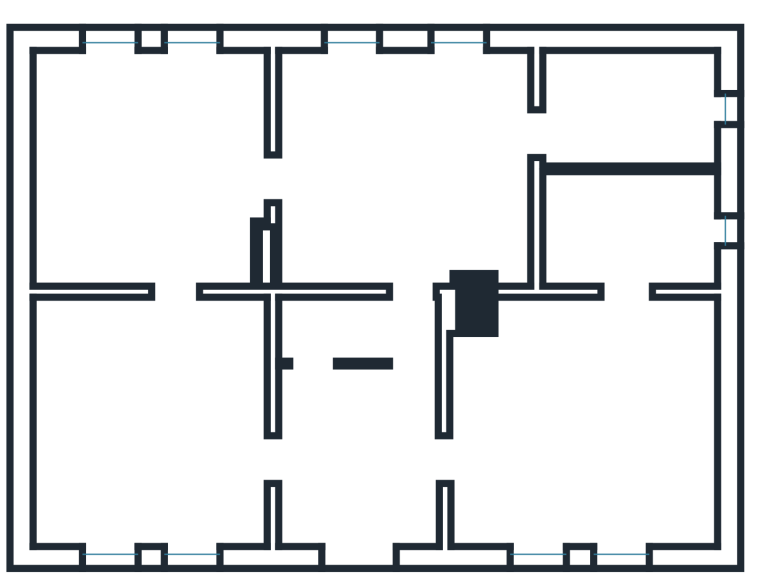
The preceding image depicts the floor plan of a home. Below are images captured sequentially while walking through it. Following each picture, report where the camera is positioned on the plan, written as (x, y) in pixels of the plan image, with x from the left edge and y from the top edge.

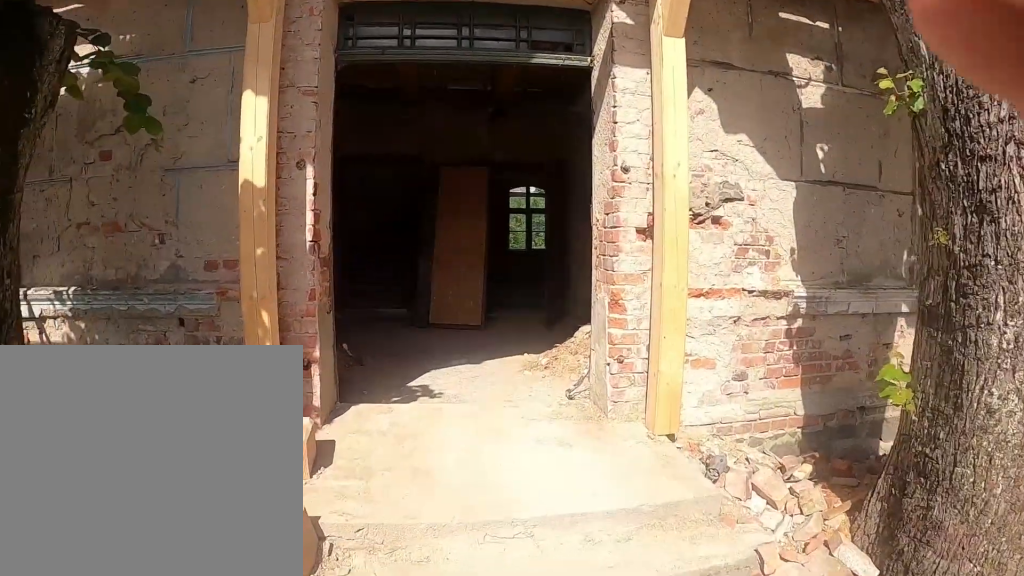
(362, 562)
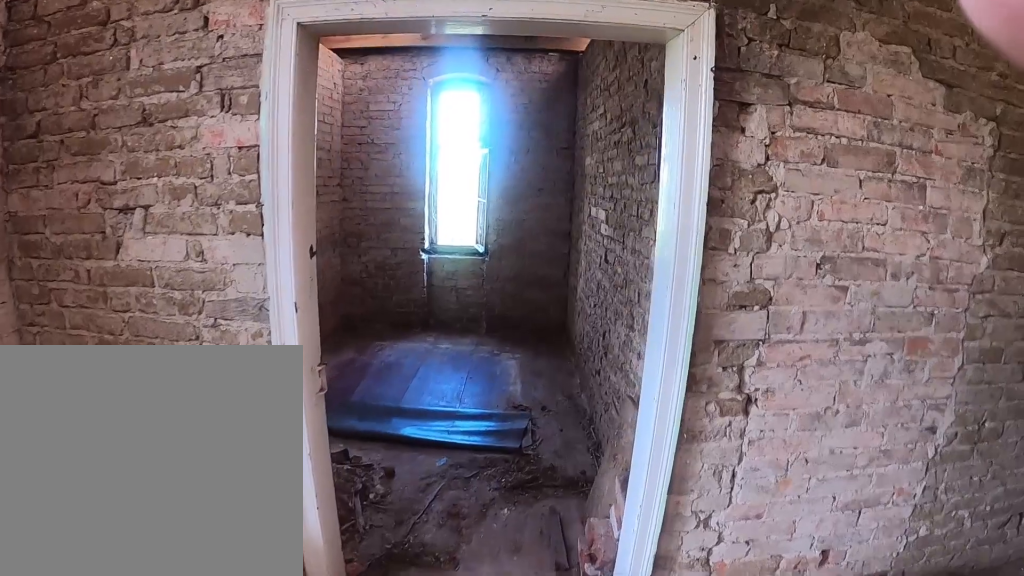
(483, 137)
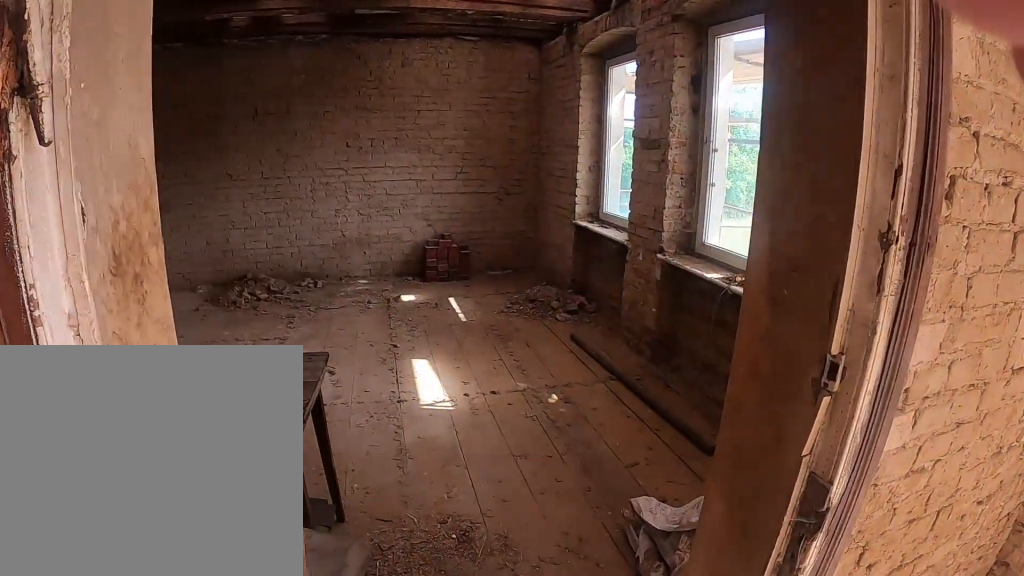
(405, 446)
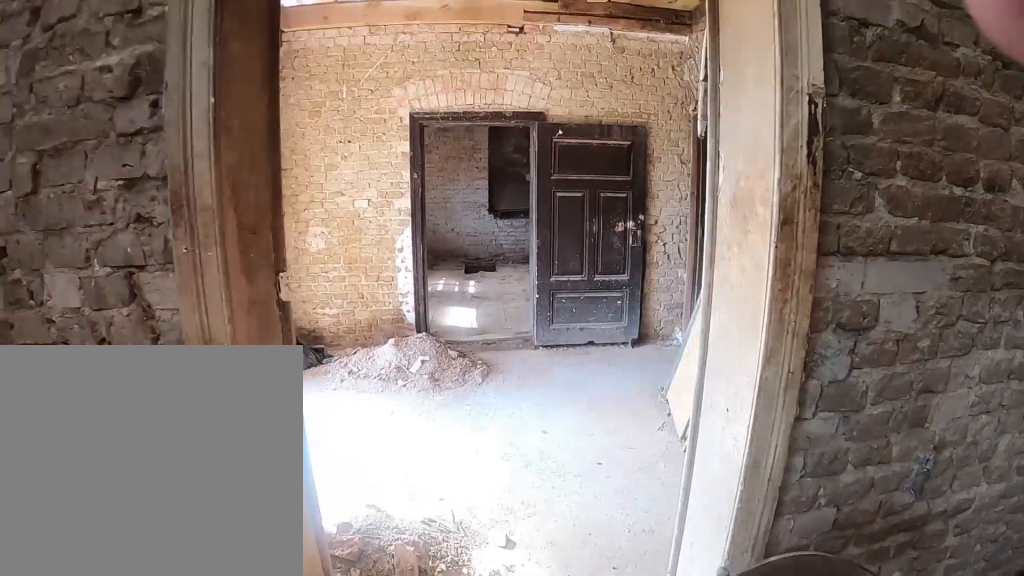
(487, 447)
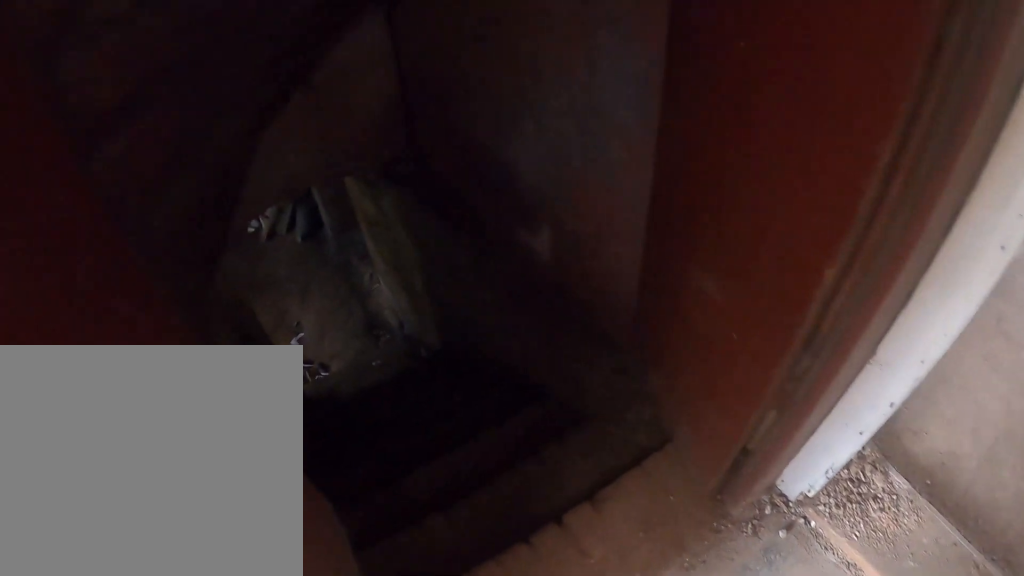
(417, 358)
